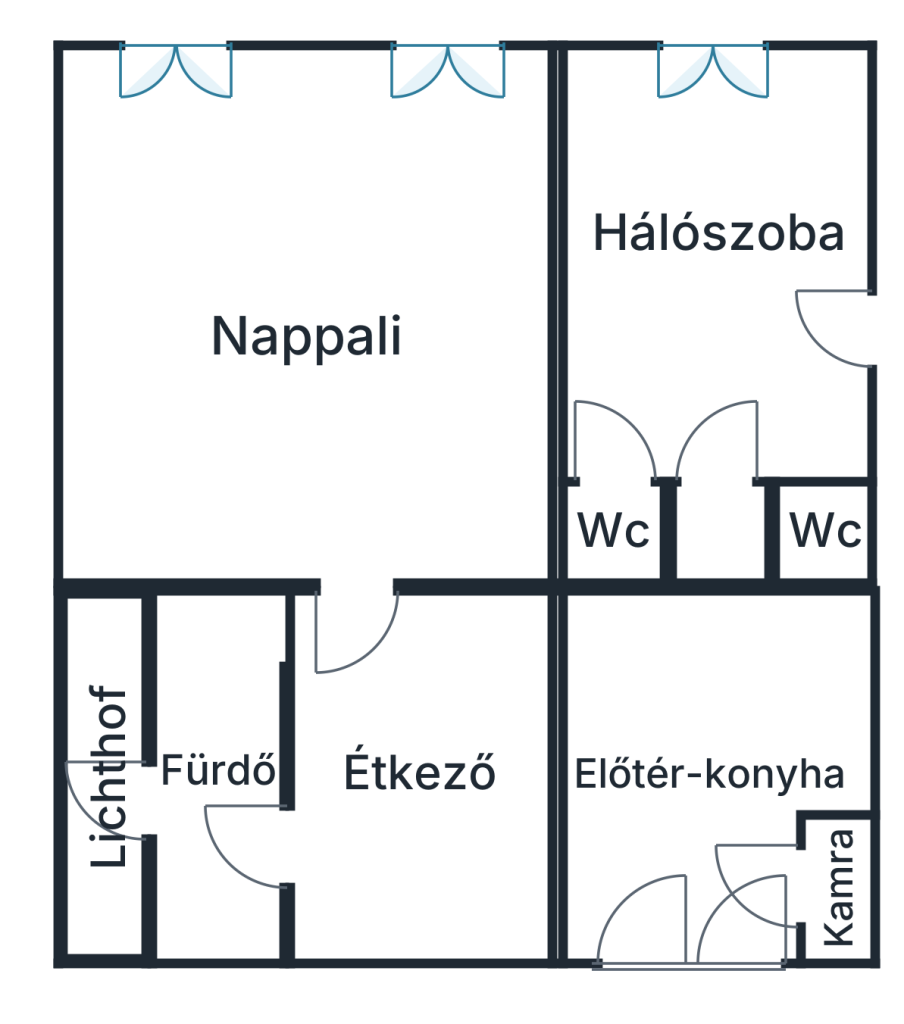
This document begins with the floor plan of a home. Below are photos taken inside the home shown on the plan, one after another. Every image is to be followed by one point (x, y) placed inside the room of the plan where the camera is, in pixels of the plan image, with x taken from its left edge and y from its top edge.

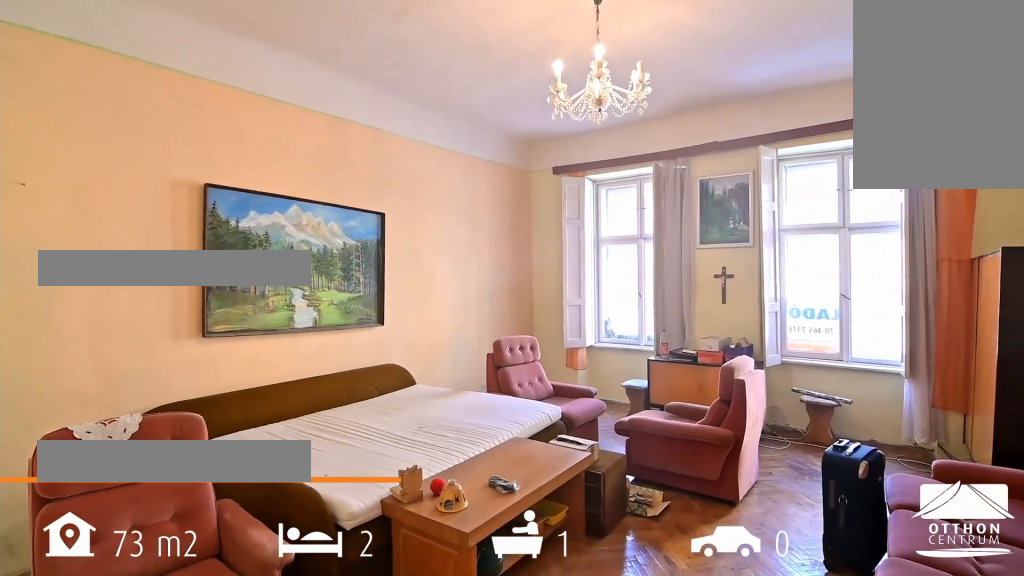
(319, 271)
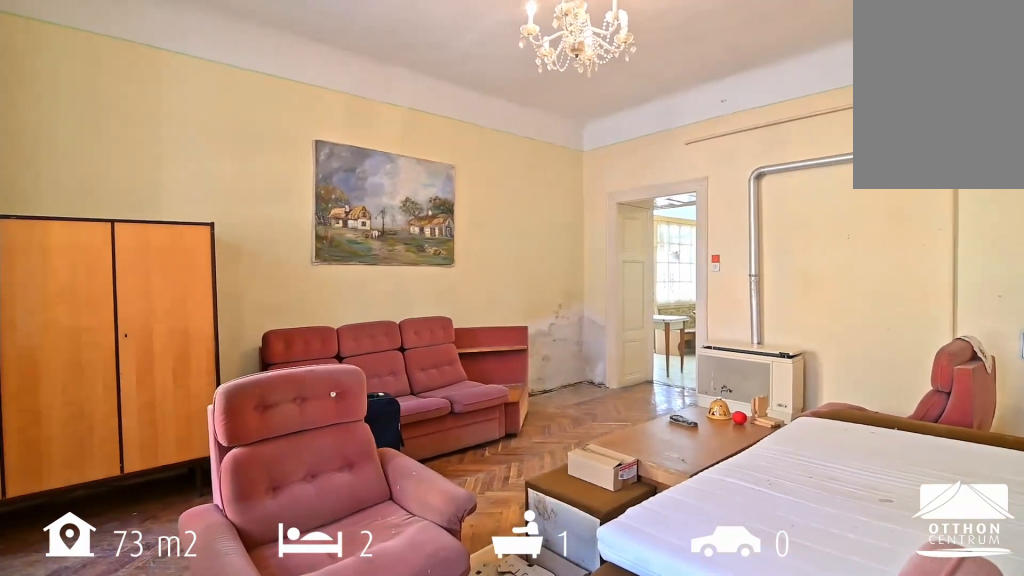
(319, 271)
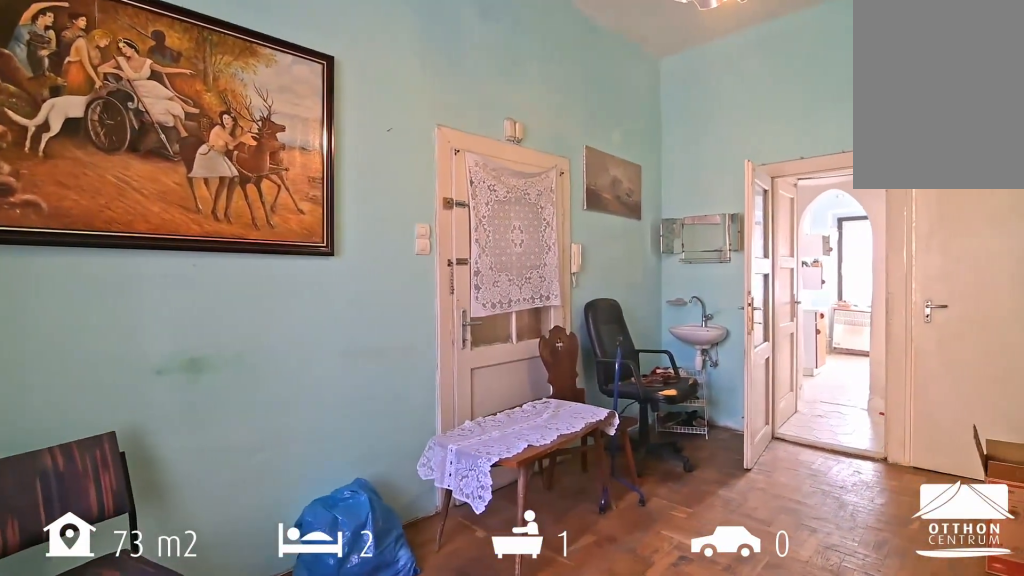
(713, 282)
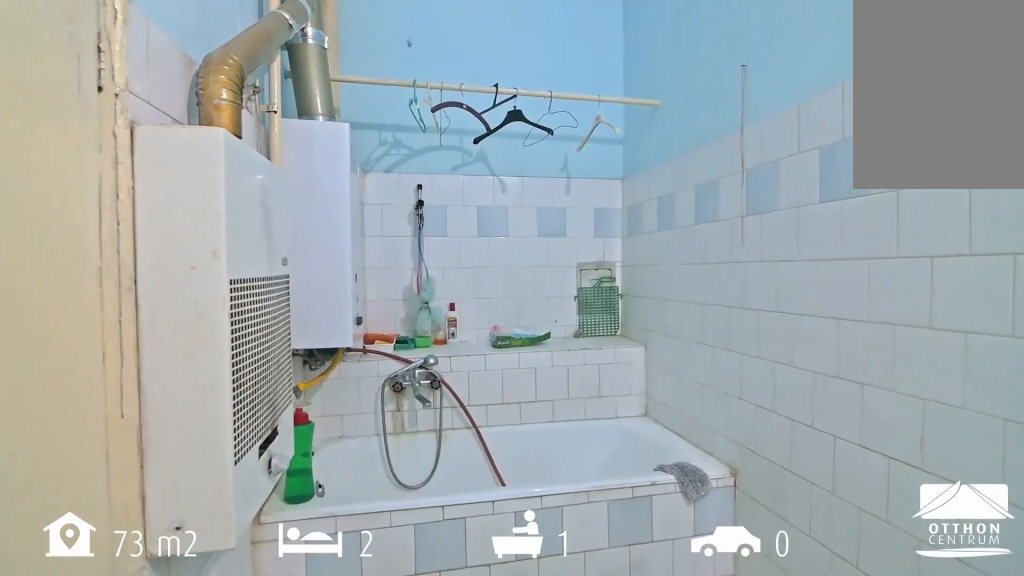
(217, 806)
